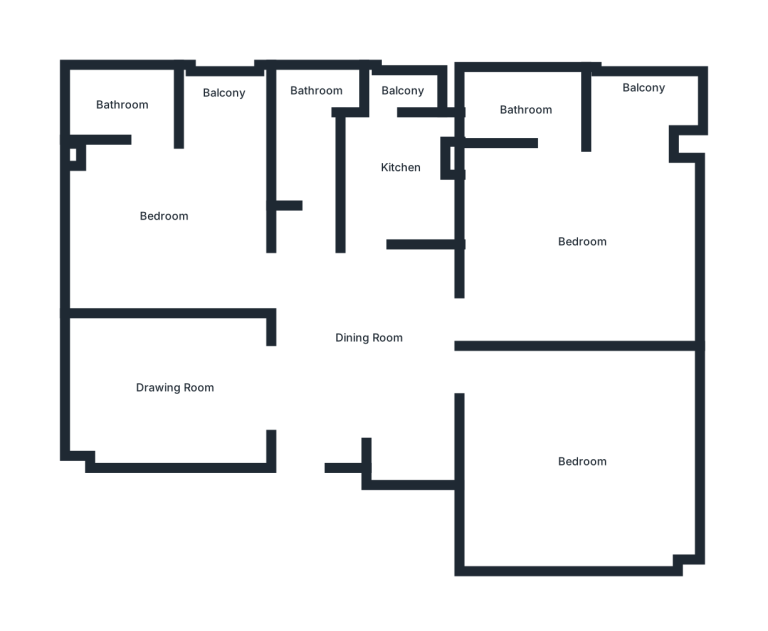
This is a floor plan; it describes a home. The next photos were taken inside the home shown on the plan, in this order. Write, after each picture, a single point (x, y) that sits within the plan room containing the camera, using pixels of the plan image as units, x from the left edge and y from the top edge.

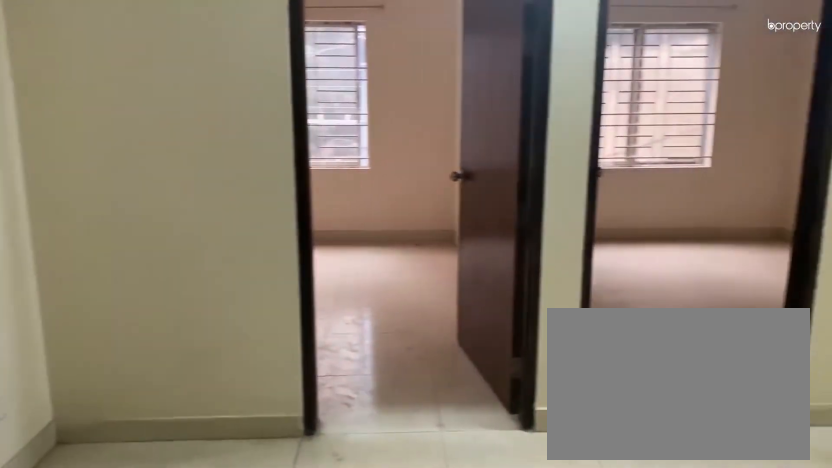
(355, 347)
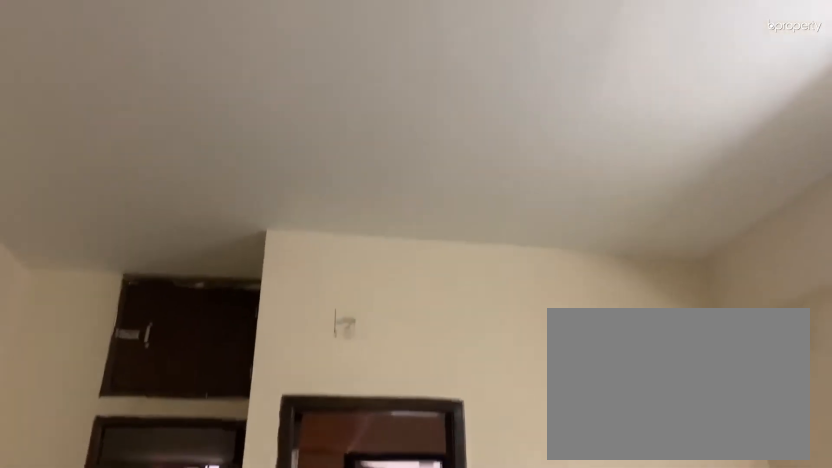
(355, 347)
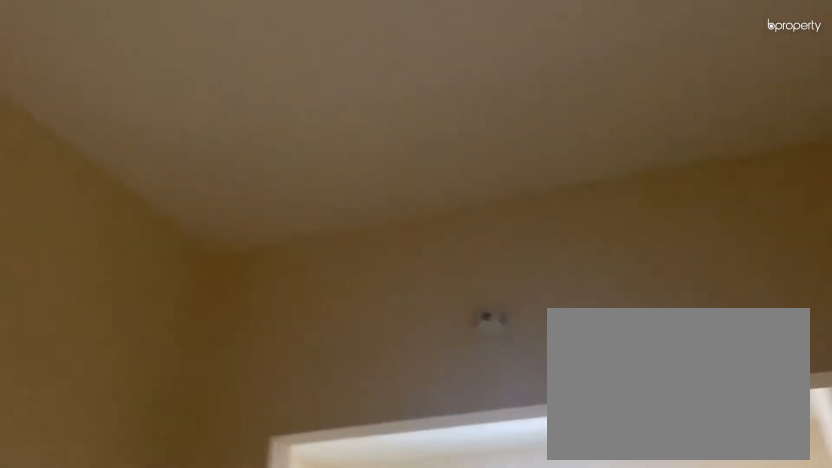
(174, 379)
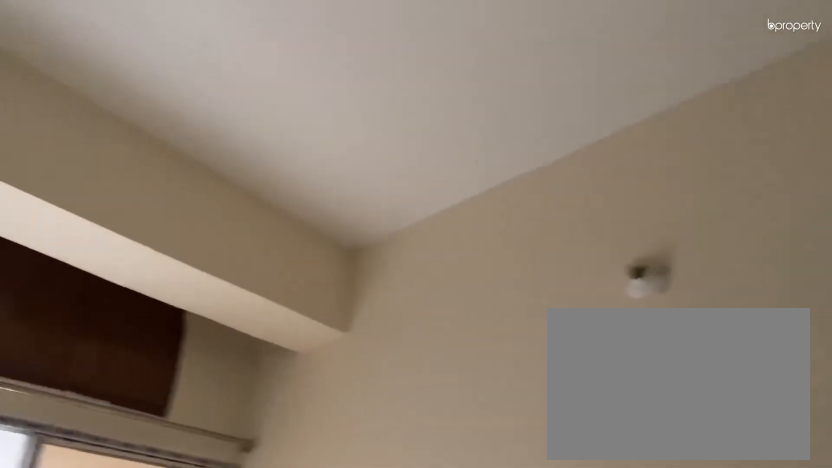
(162, 204)
